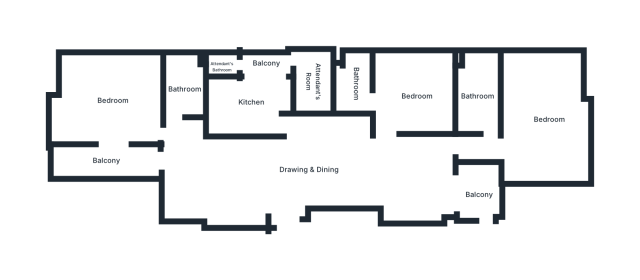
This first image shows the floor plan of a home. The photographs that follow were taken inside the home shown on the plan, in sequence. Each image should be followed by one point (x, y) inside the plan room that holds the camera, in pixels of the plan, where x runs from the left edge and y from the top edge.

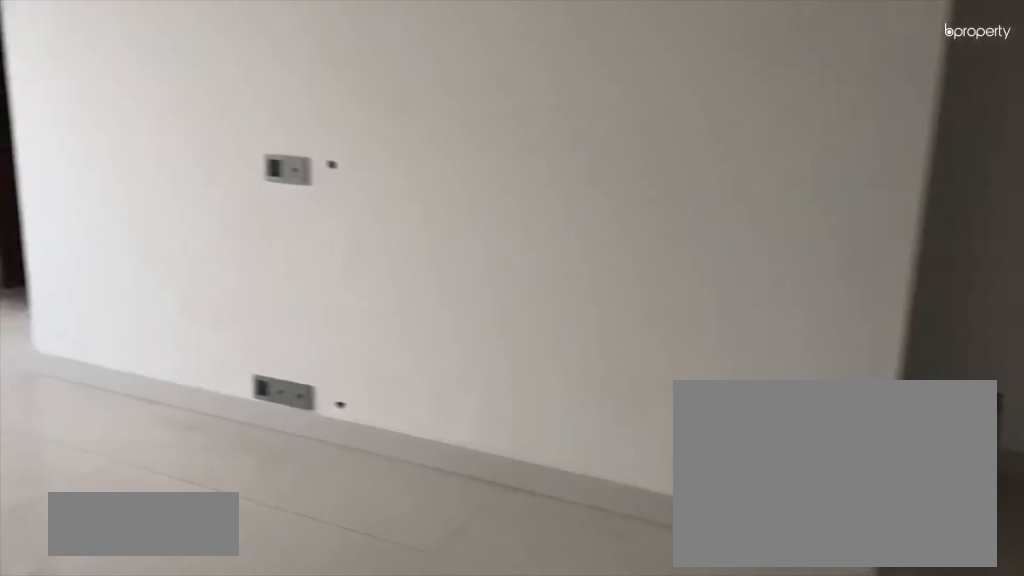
(284, 192)
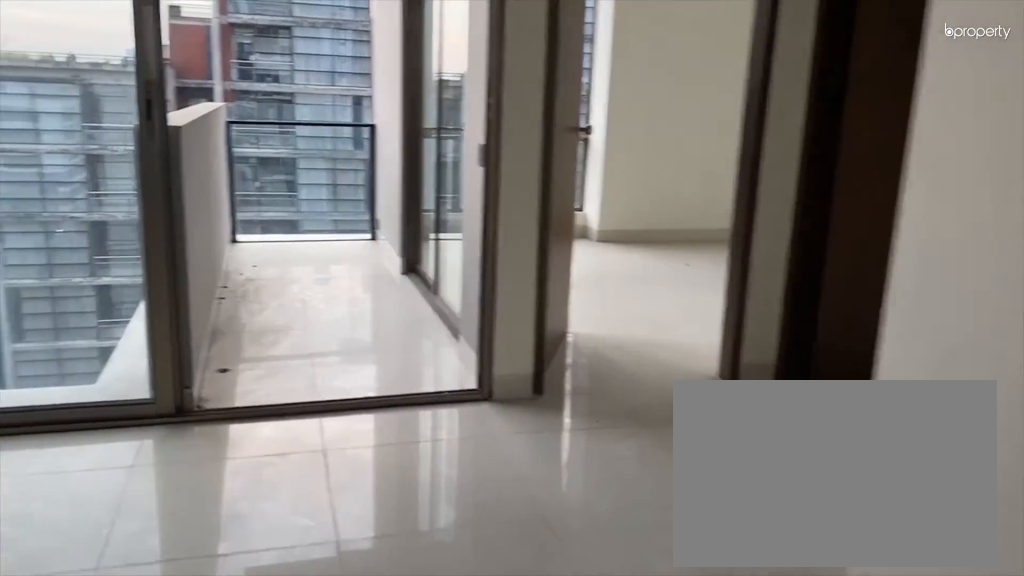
(202, 176)
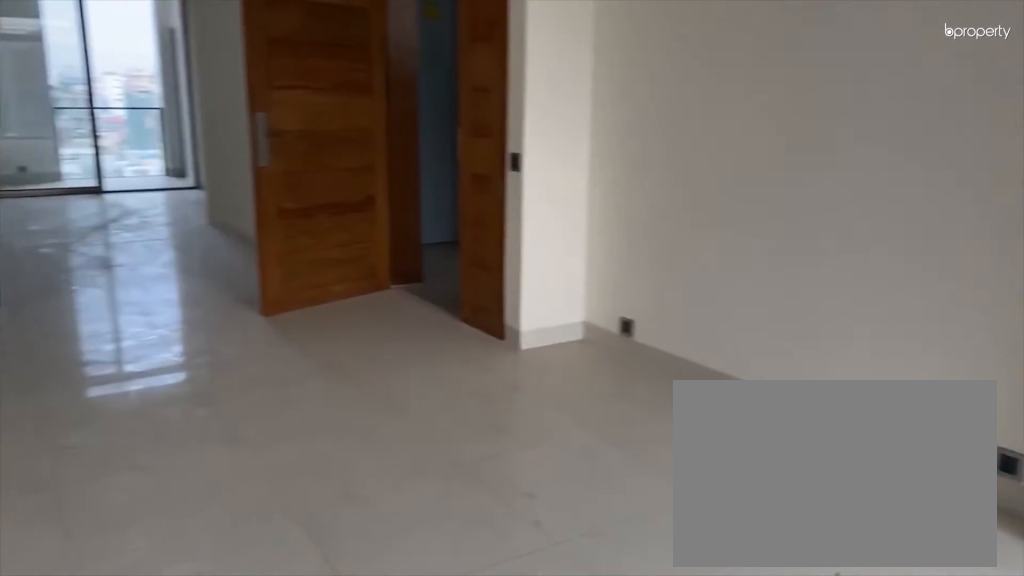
(202, 176)
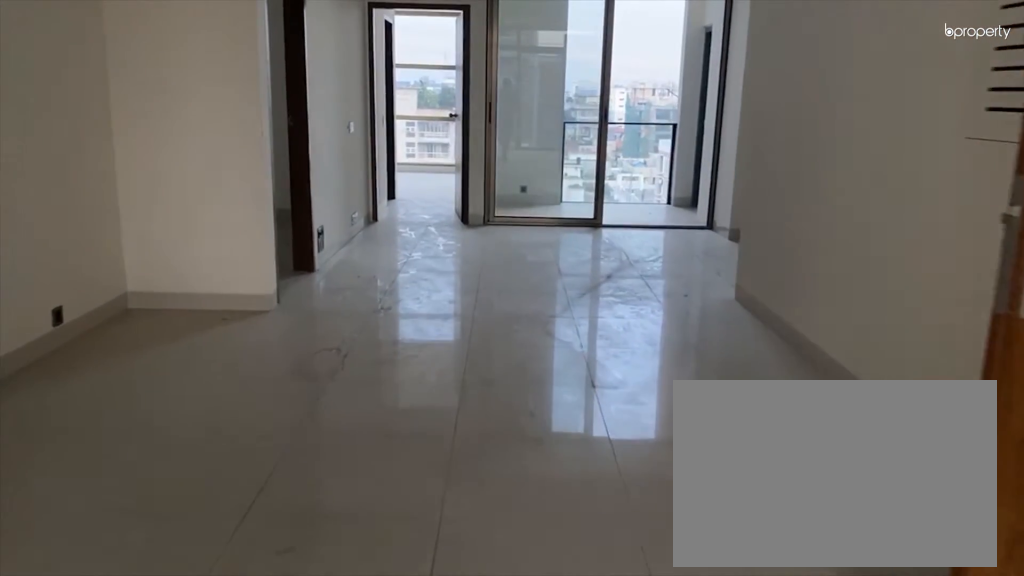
(290, 176)
